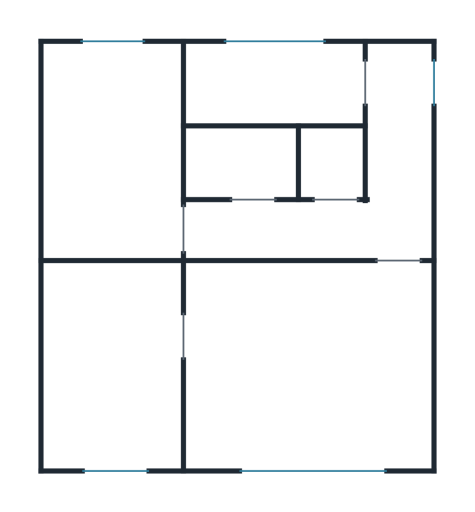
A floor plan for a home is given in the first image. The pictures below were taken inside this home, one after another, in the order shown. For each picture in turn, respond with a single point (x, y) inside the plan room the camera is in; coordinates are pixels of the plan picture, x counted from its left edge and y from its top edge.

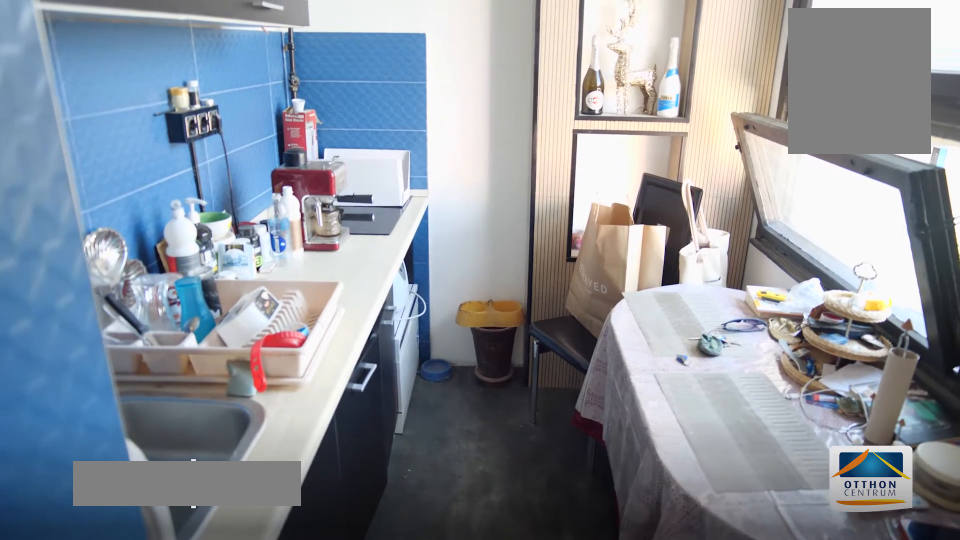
(278, 88)
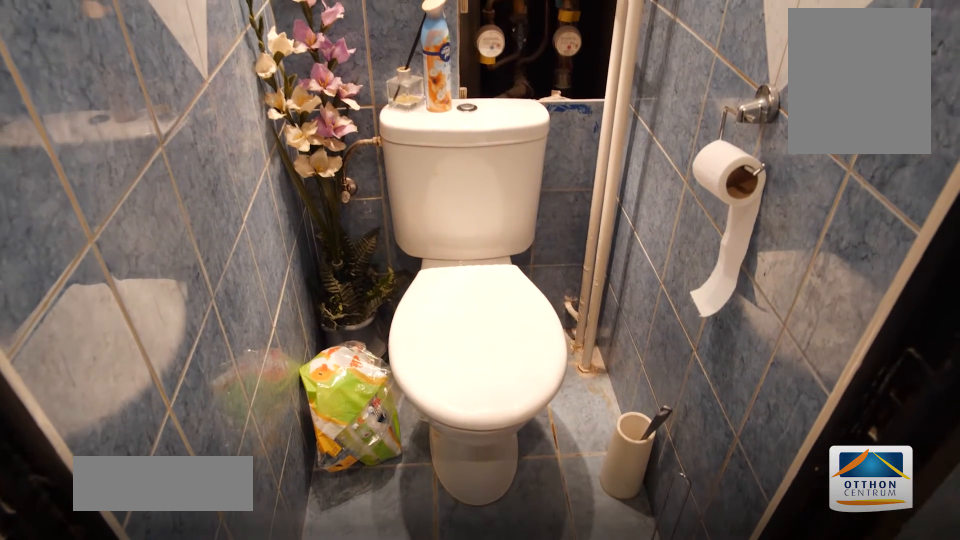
(330, 163)
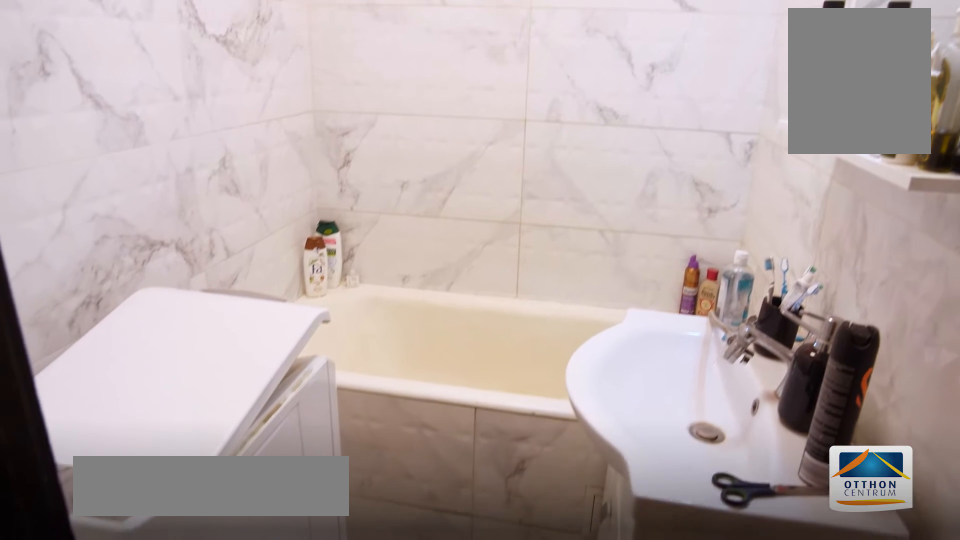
(240, 163)
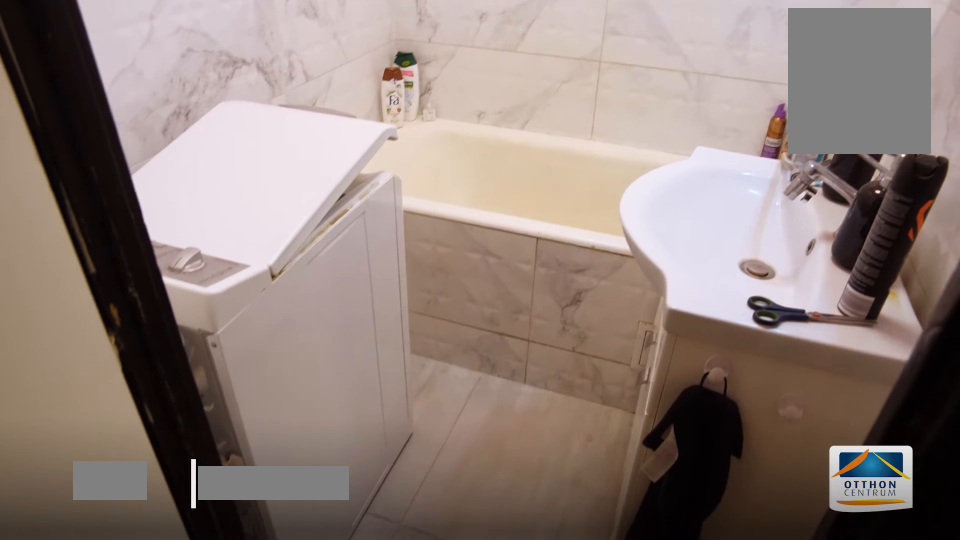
(240, 163)
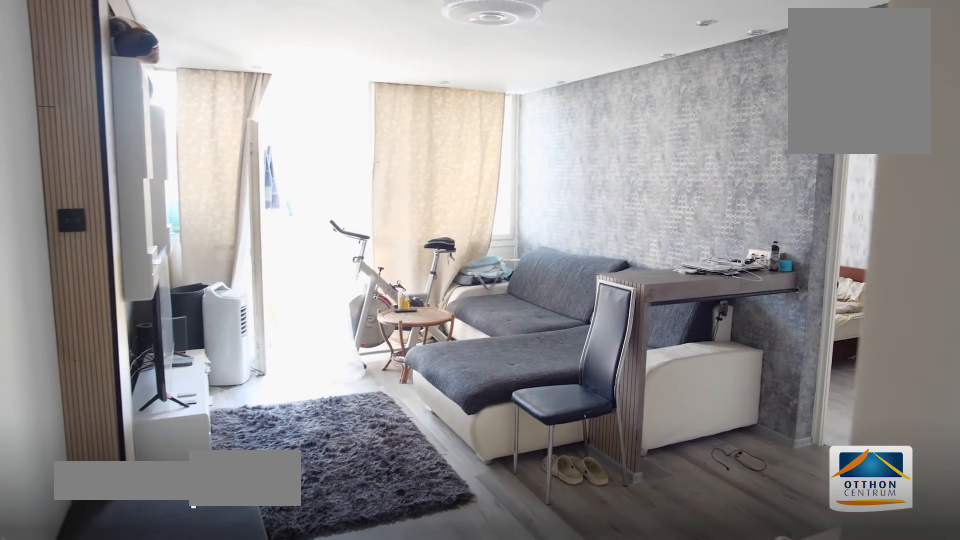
(305, 369)
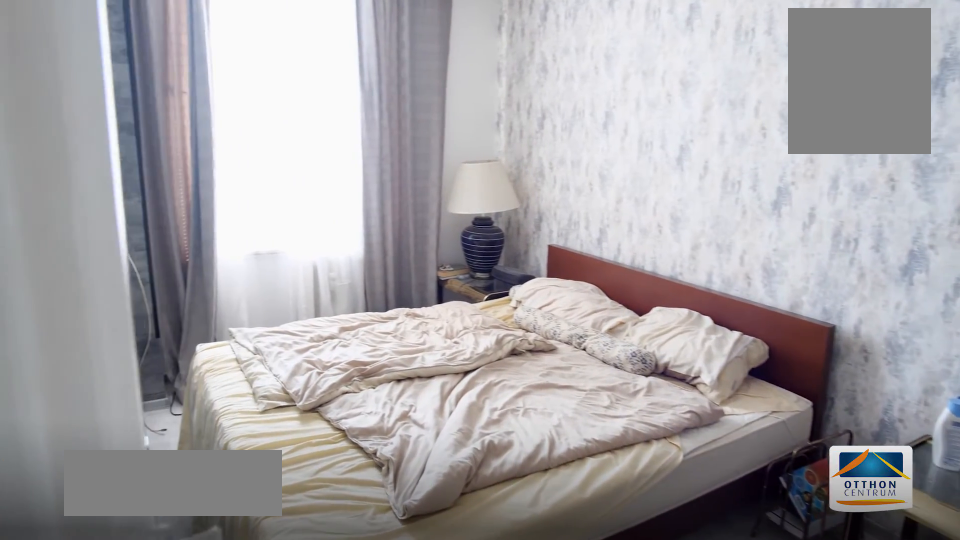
(112, 370)
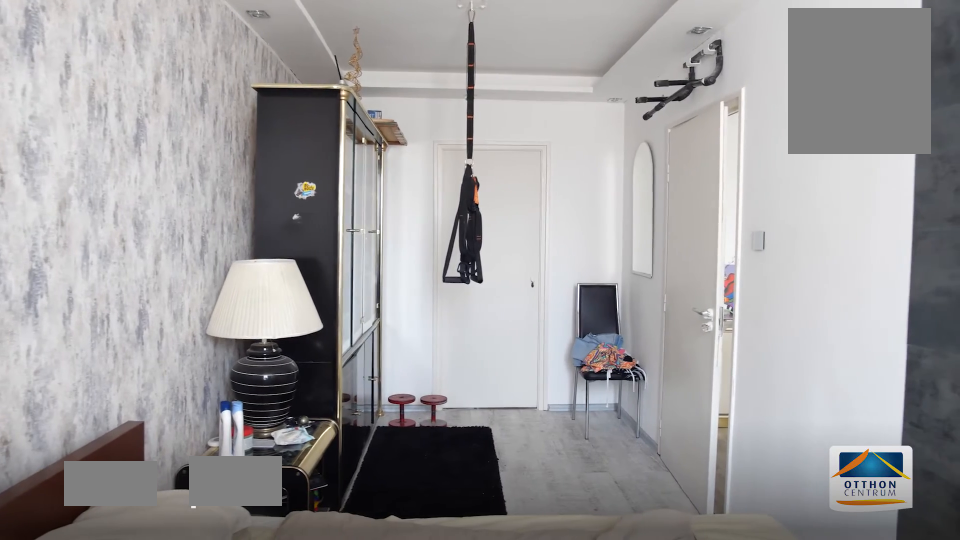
(112, 369)
